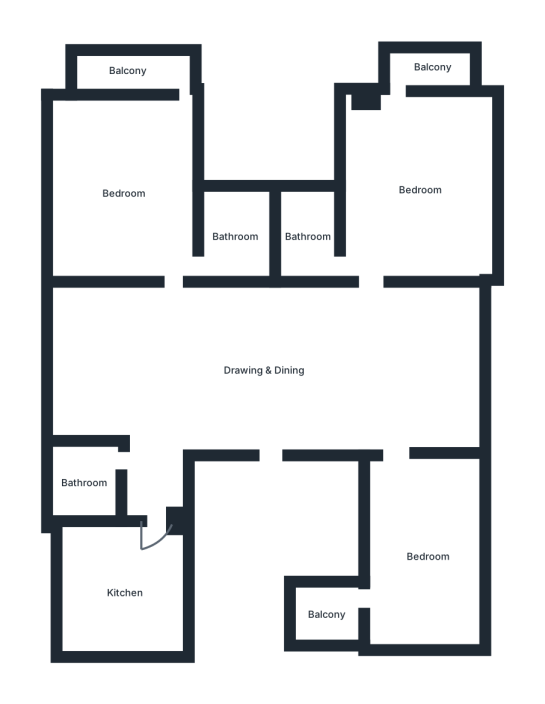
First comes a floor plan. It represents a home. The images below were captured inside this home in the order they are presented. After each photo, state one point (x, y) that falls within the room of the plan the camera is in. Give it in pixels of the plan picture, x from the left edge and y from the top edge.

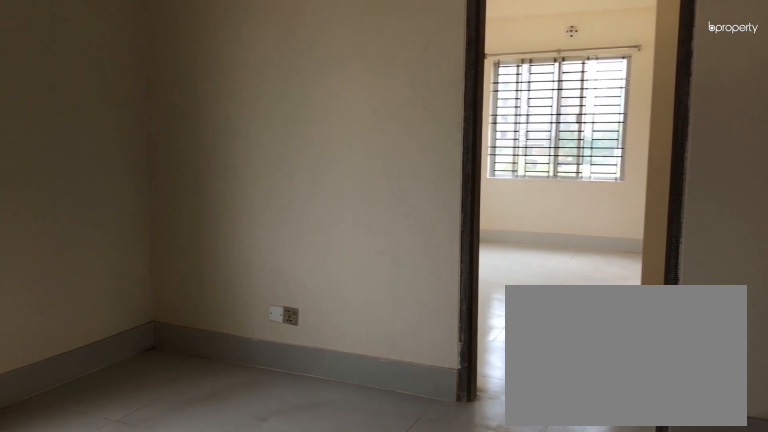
(263, 371)
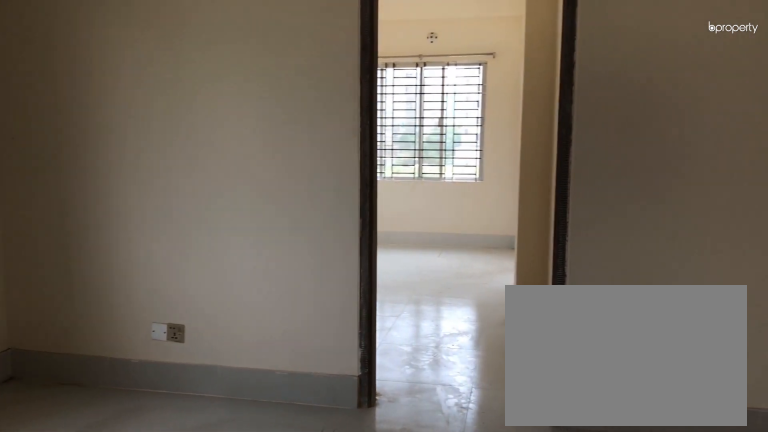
(263, 371)
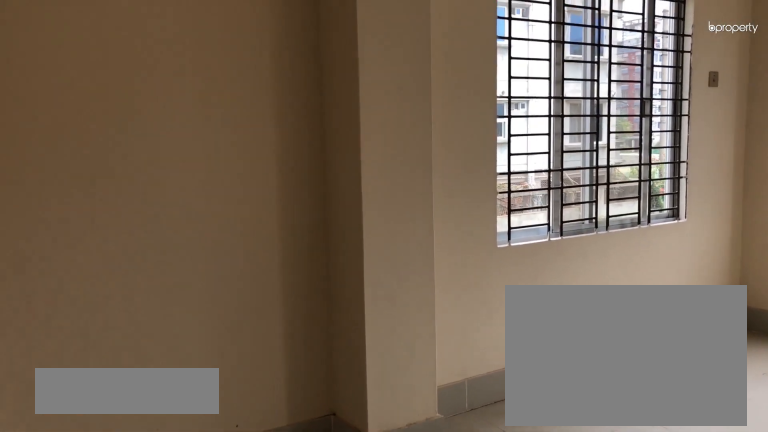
(427, 556)
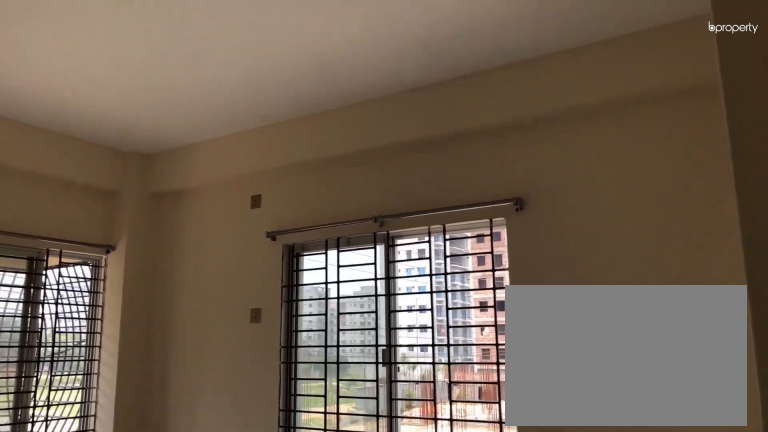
(417, 190)
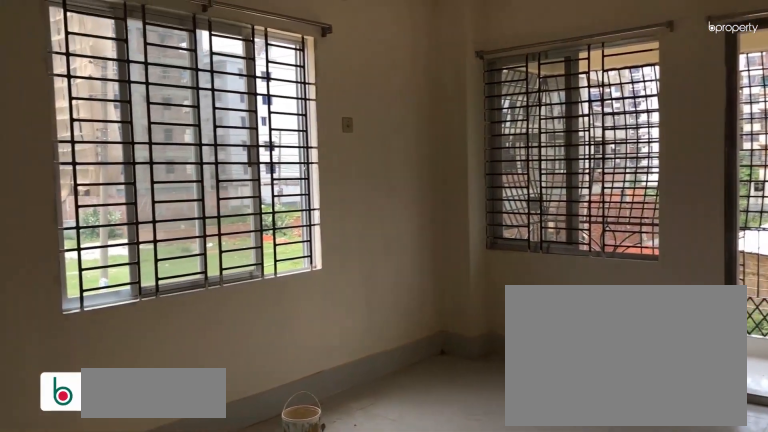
(123, 194)
